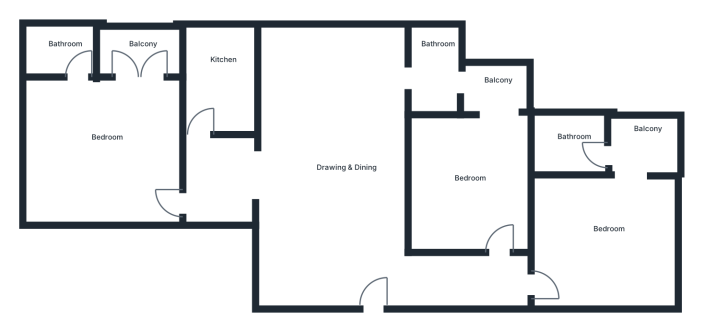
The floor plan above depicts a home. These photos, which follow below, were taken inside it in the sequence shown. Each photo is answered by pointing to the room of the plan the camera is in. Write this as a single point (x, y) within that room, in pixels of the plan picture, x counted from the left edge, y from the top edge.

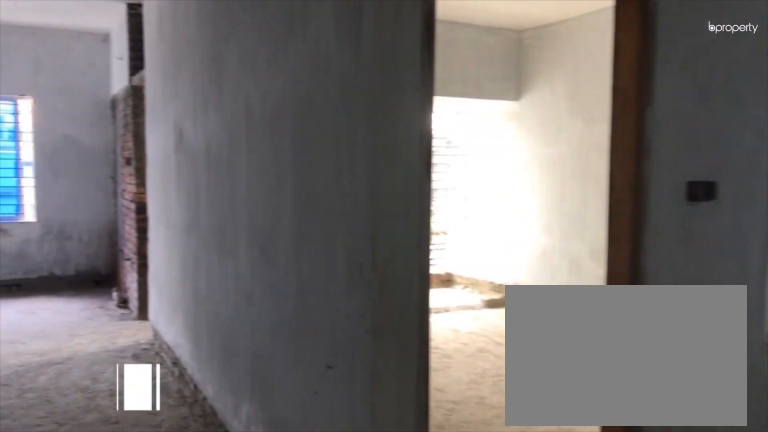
(356, 266)
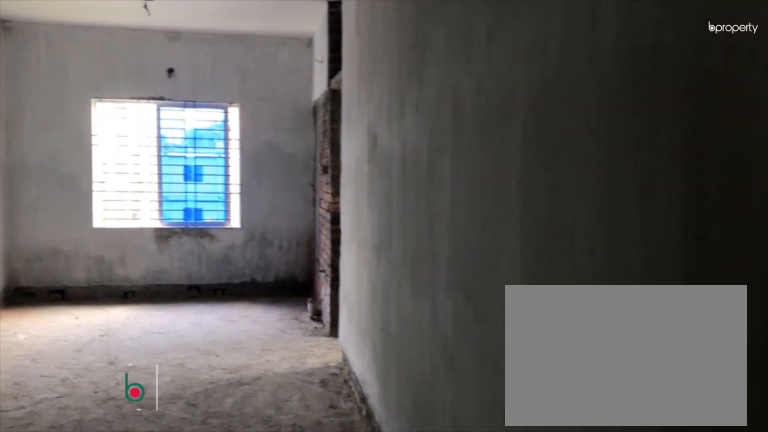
(356, 266)
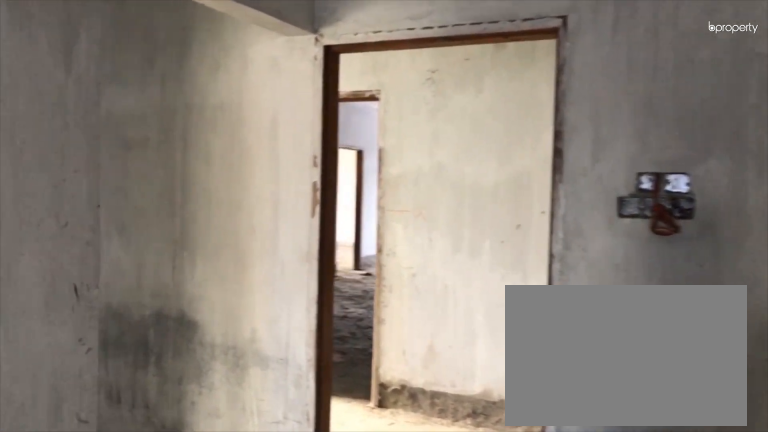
(332, 171)
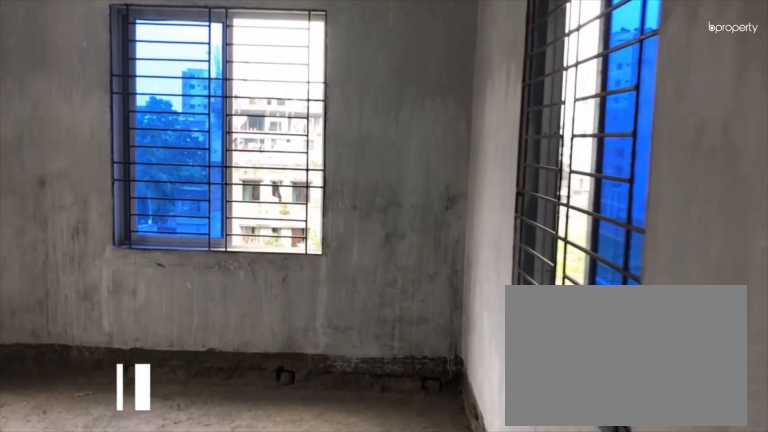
(564, 260)
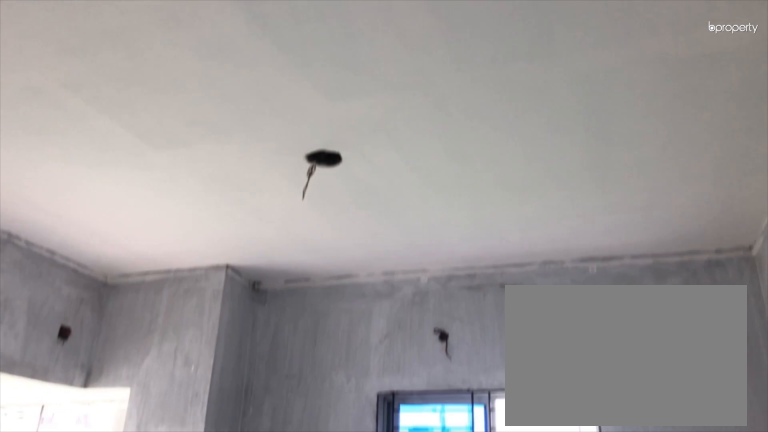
(615, 230)
